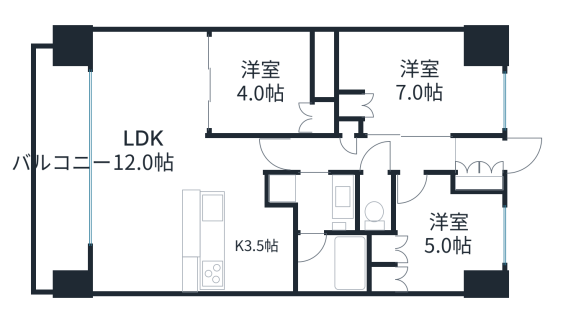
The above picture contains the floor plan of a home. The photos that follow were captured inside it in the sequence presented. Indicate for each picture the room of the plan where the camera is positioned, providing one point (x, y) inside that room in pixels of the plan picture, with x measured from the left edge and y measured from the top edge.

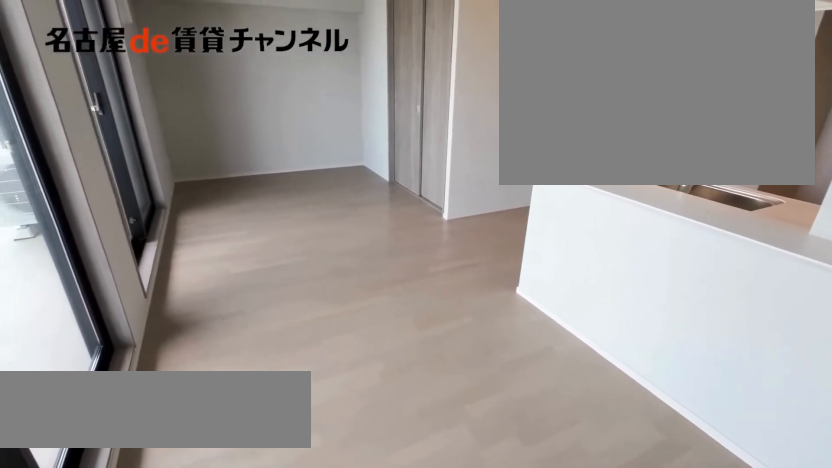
(144, 153)
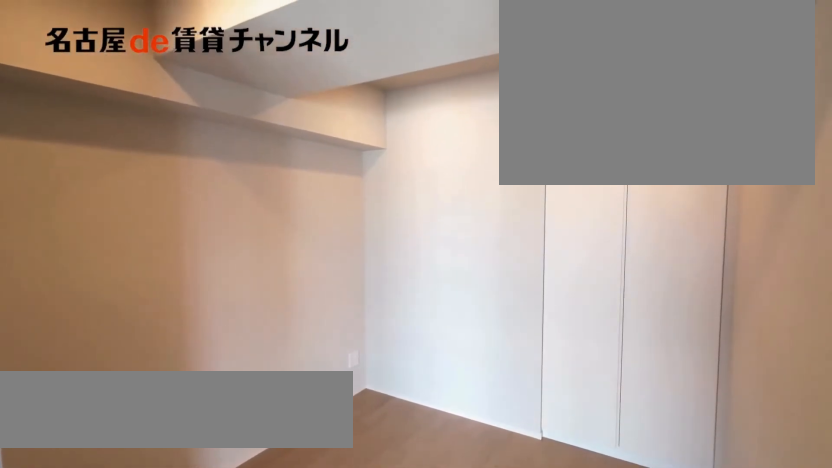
(260, 85)
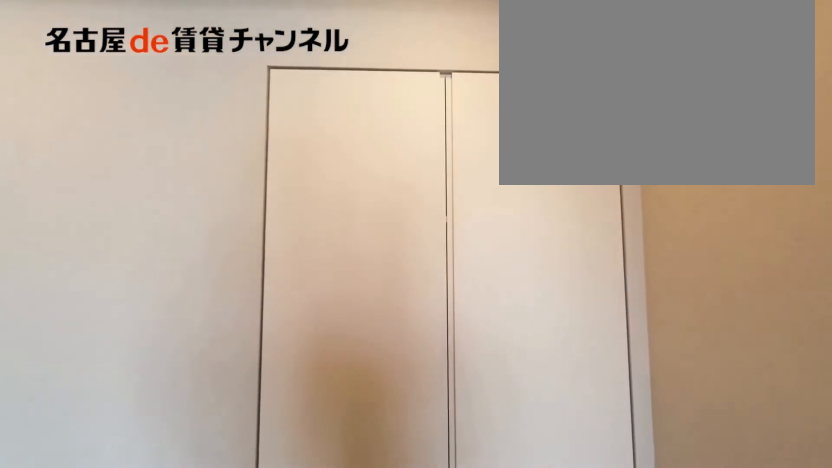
(260, 85)
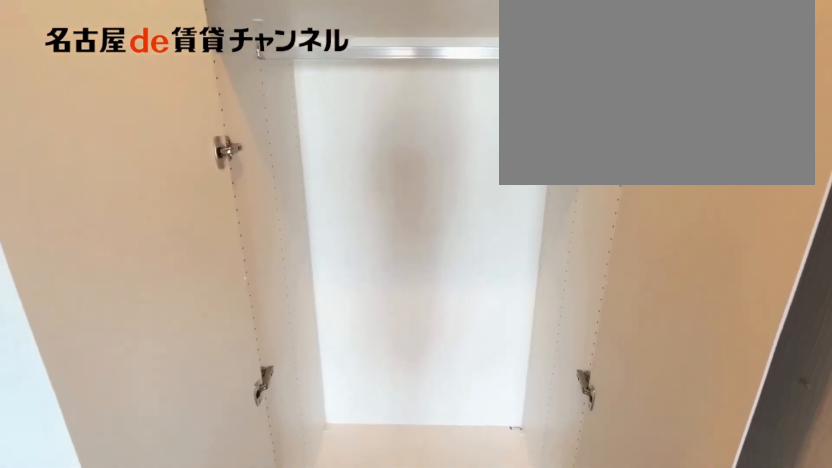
(325, 118)
